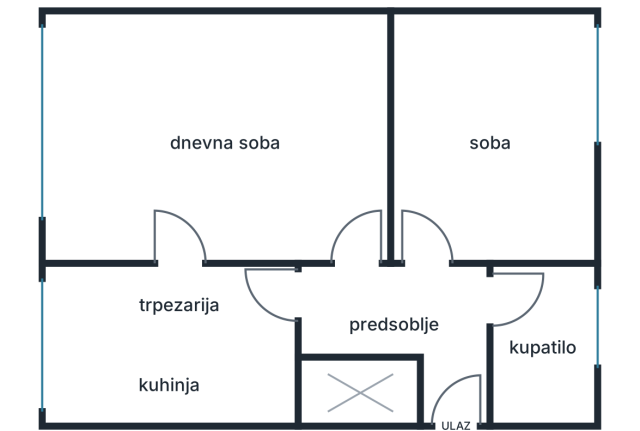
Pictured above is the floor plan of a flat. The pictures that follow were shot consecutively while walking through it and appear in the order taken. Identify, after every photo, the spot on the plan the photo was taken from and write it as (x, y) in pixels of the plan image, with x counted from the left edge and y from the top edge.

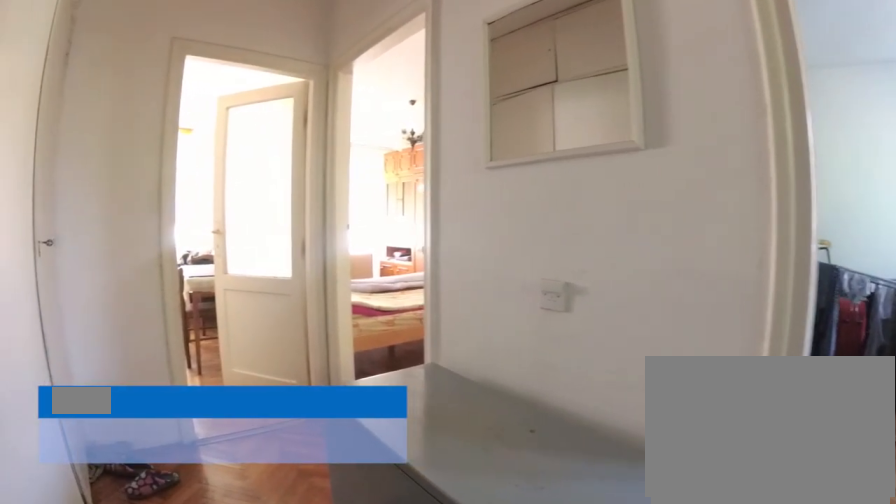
(445, 344)
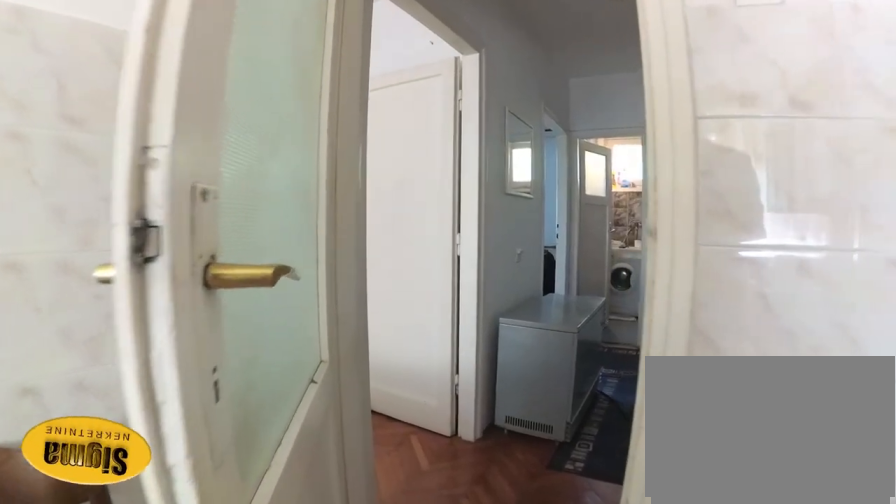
(195, 309)
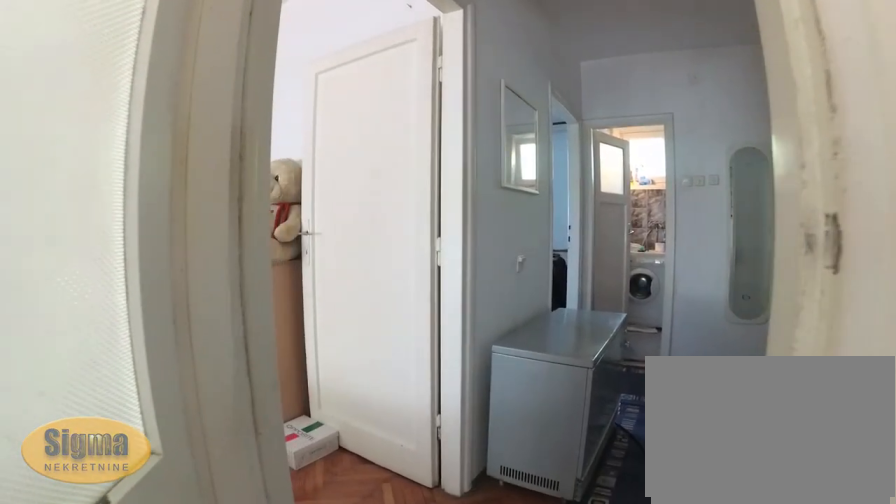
(238, 309)
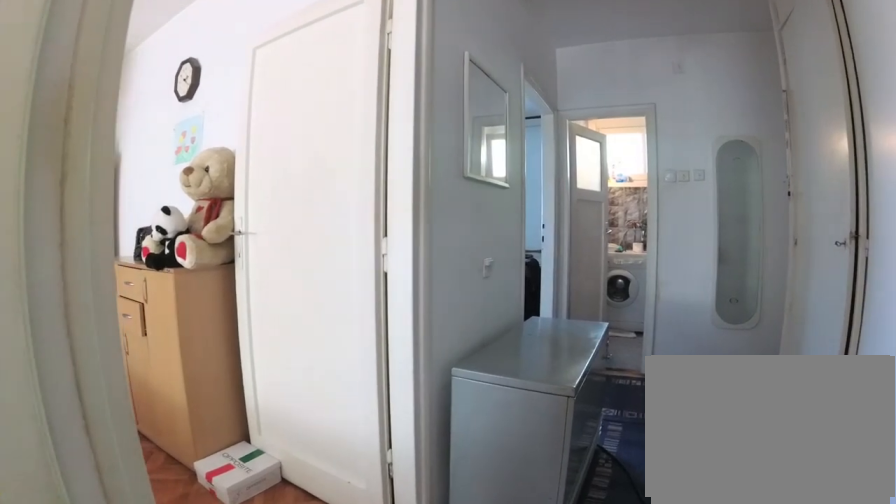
(276, 309)
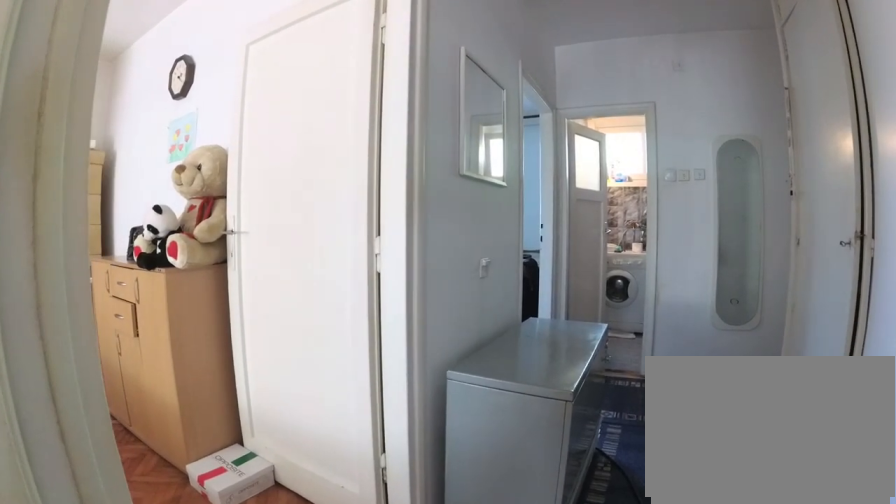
(280, 308)
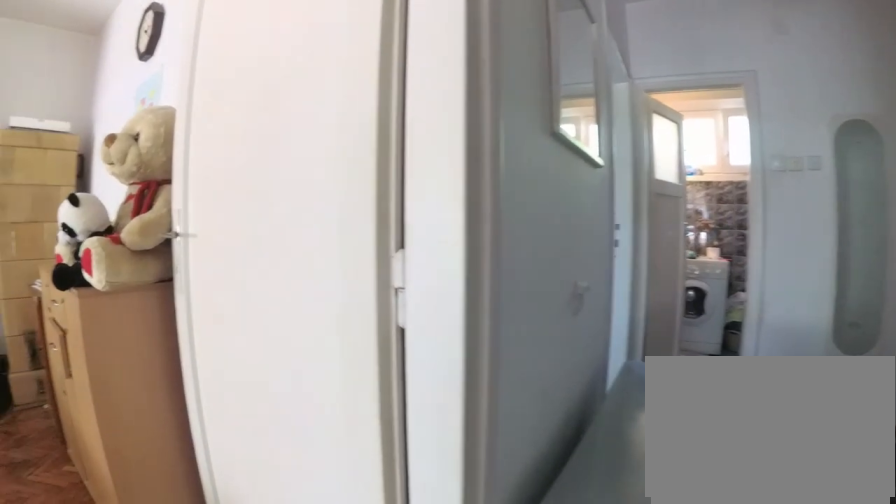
(325, 305)
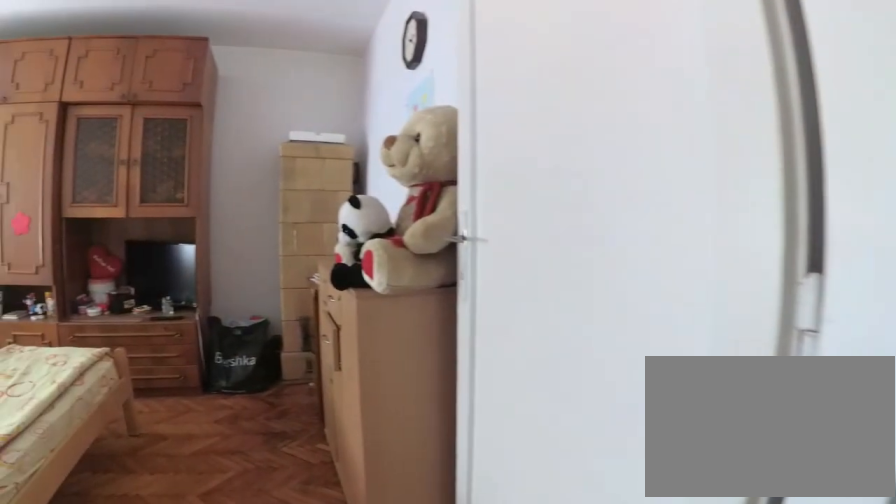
(340, 298)
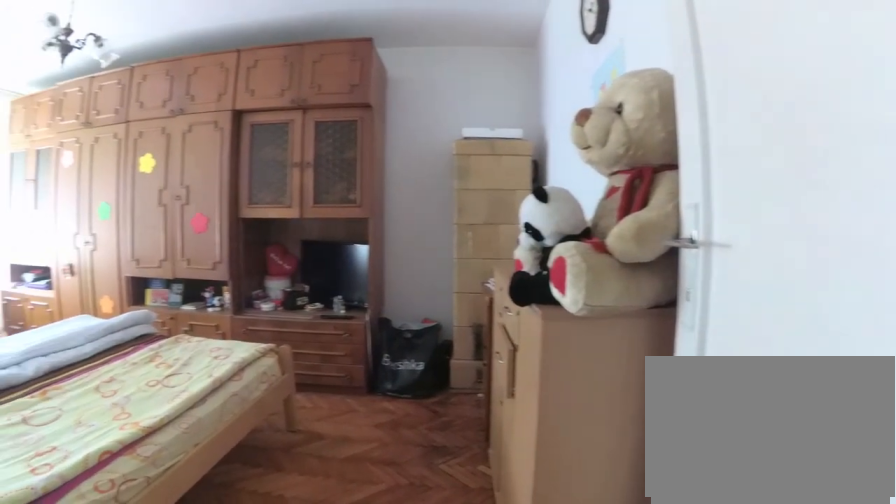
(354, 288)
